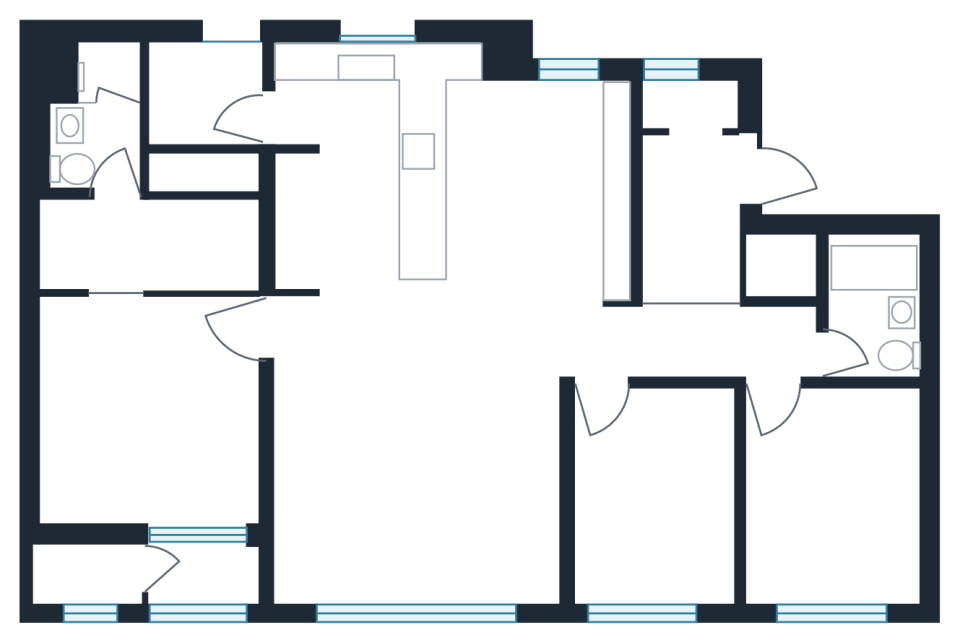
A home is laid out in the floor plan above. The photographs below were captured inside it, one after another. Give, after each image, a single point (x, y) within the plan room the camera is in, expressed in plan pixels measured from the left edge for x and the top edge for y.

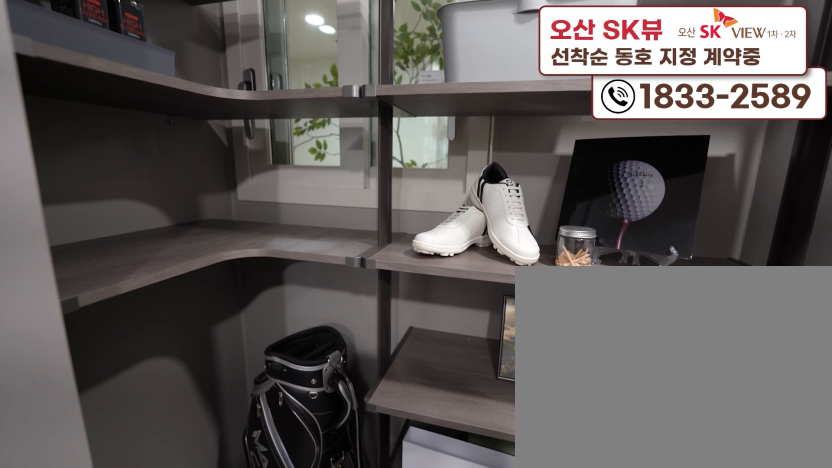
(699, 191)
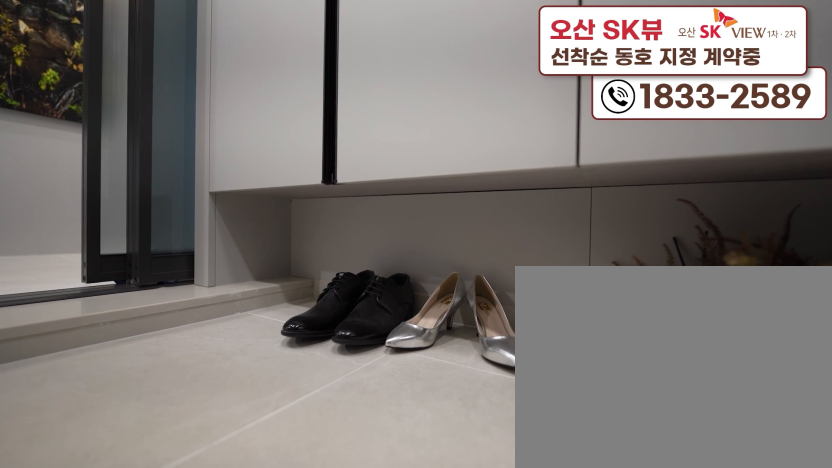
(699, 191)
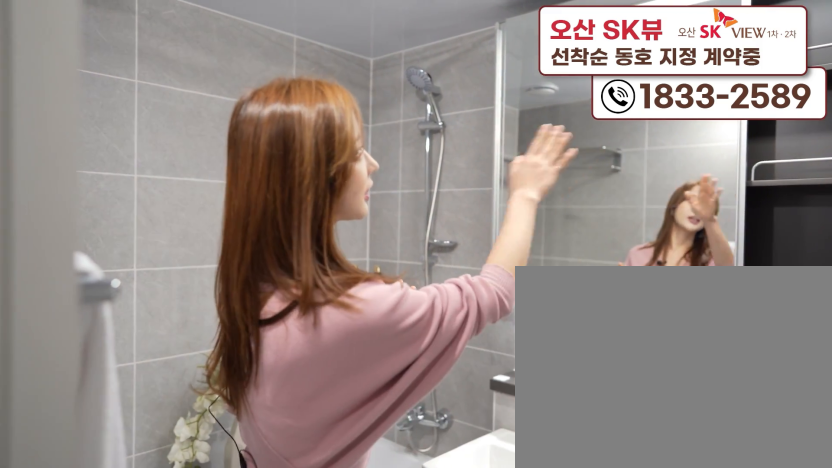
(881, 334)
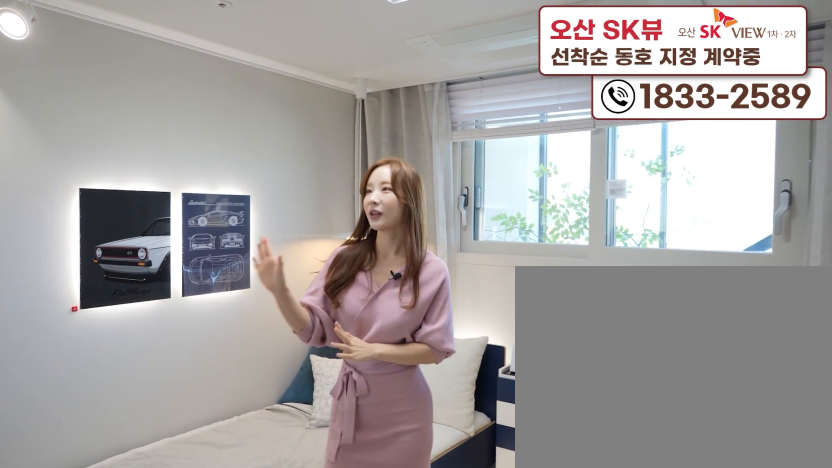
(824, 547)
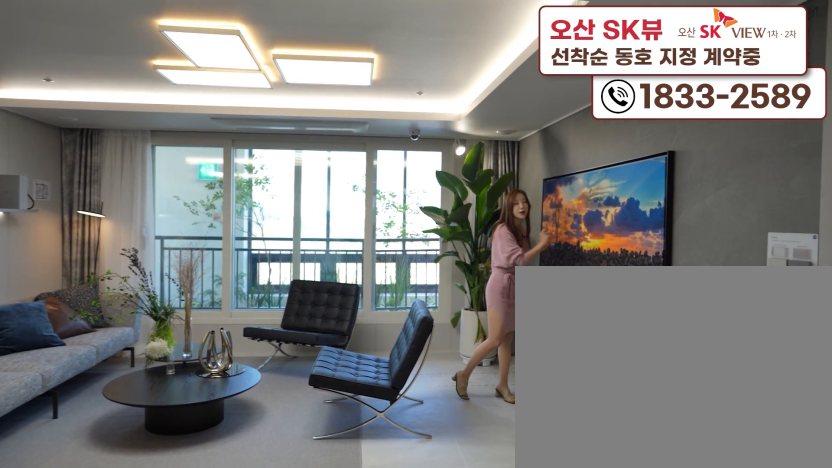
(421, 527)
